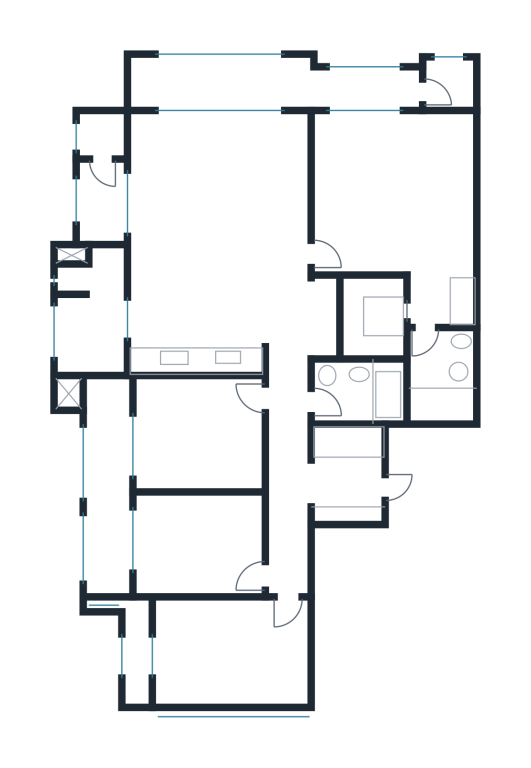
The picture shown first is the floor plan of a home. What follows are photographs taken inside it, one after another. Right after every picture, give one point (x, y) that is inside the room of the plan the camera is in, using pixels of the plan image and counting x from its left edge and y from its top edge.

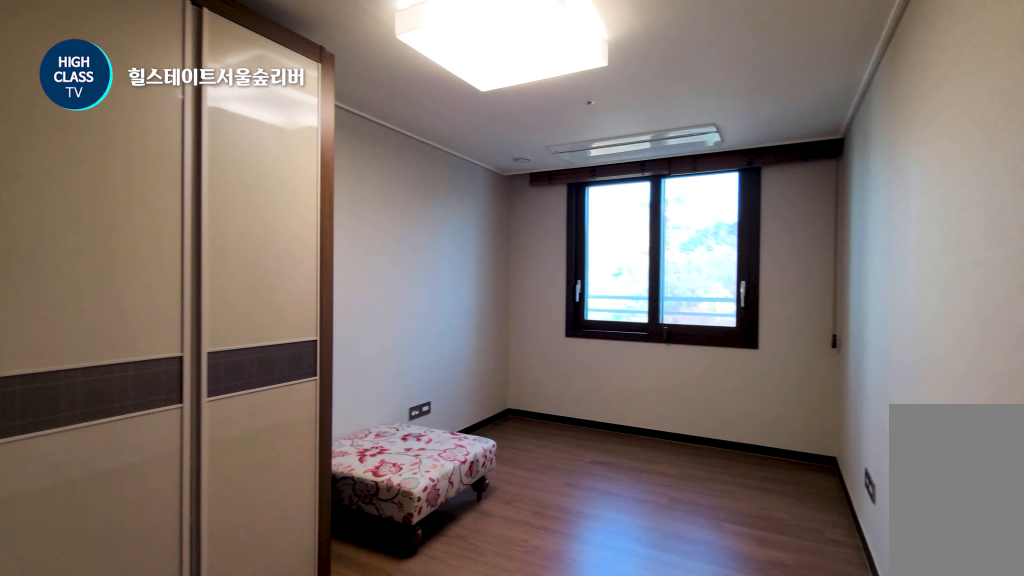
(213, 653)
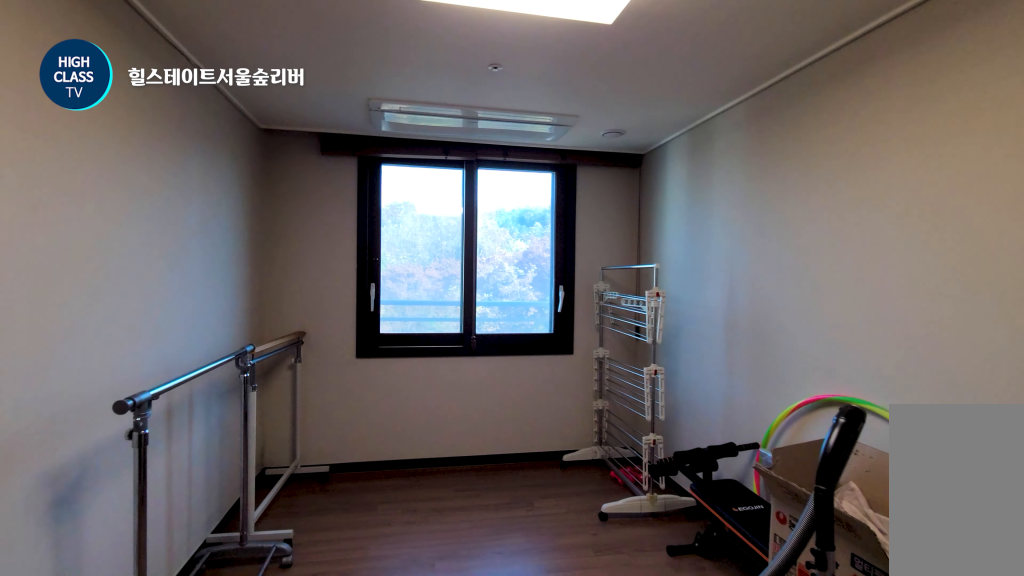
(174, 545)
